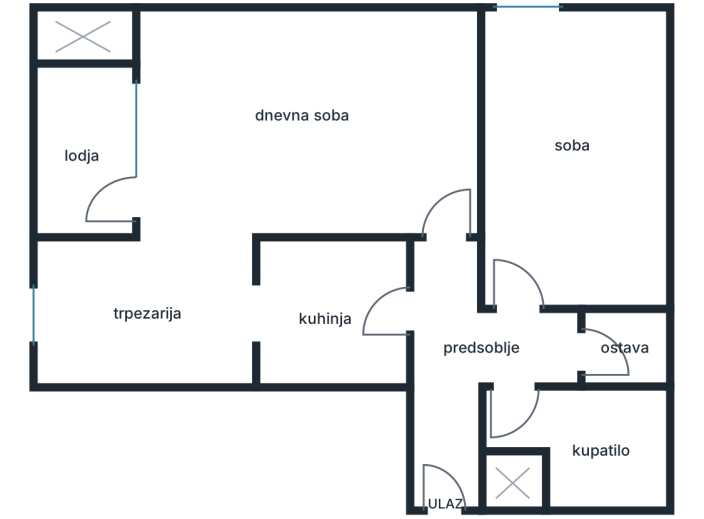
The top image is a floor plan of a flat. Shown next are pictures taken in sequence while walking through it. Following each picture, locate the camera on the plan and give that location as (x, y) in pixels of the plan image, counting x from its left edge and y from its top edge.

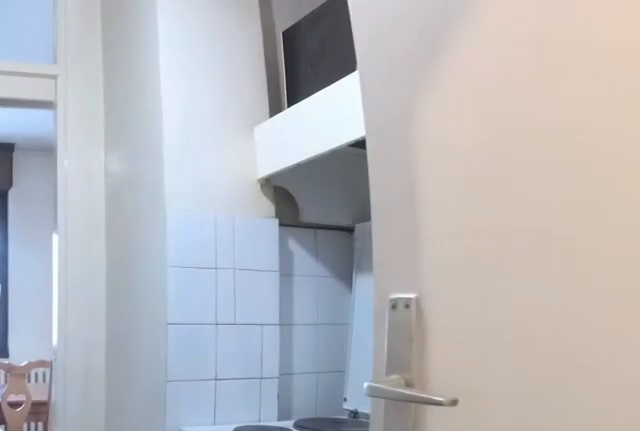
(432, 336)
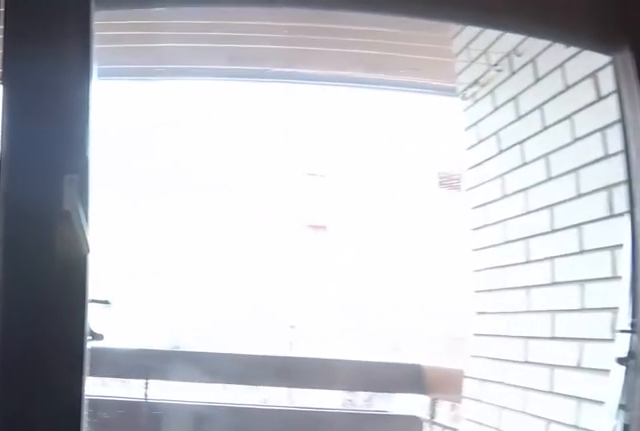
(193, 168)
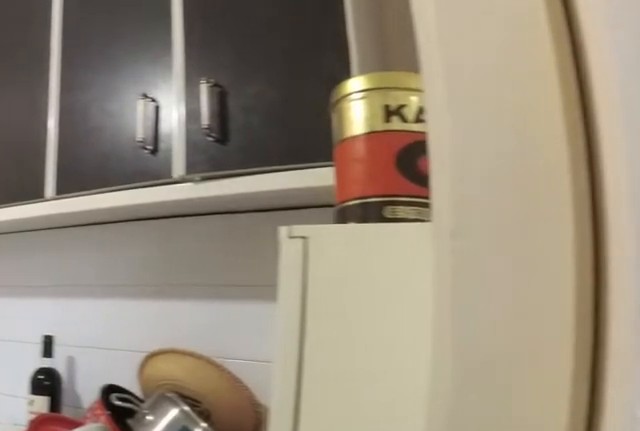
(225, 304)
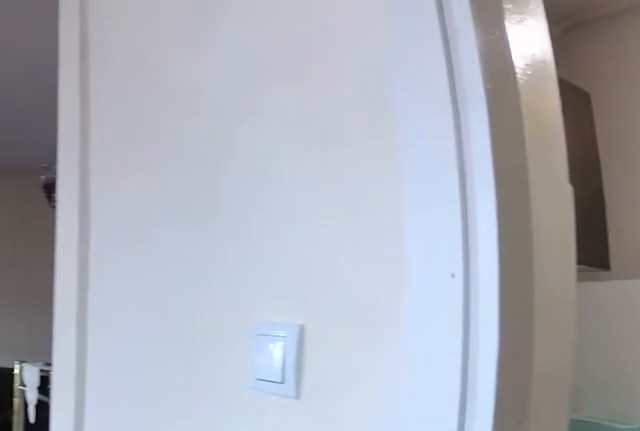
(218, 338)
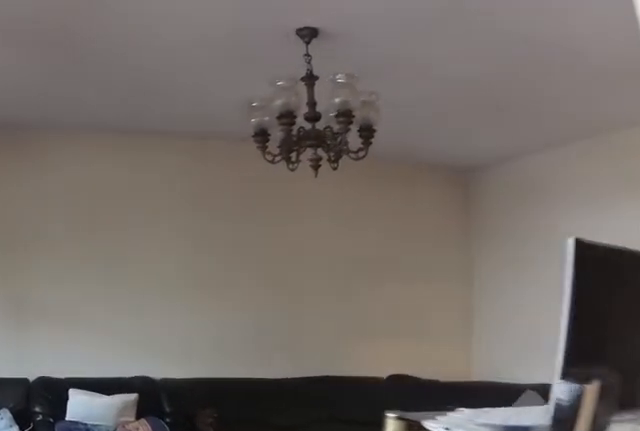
(197, 267)
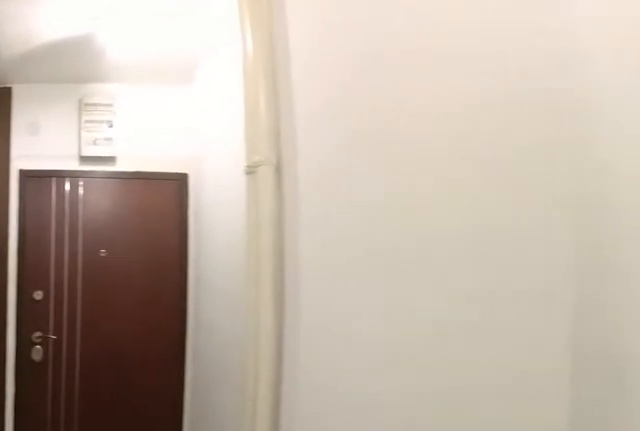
(431, 317)
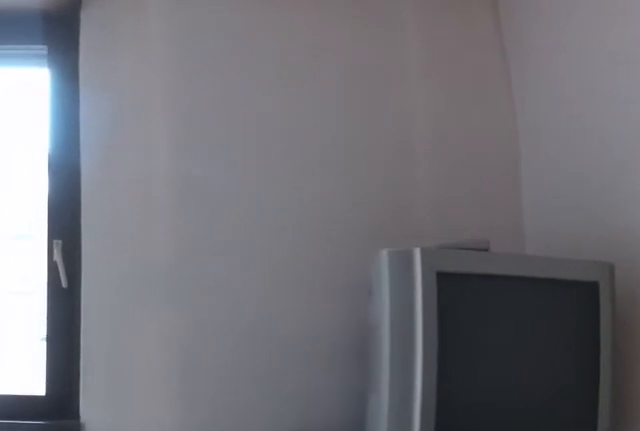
(531, 144)
